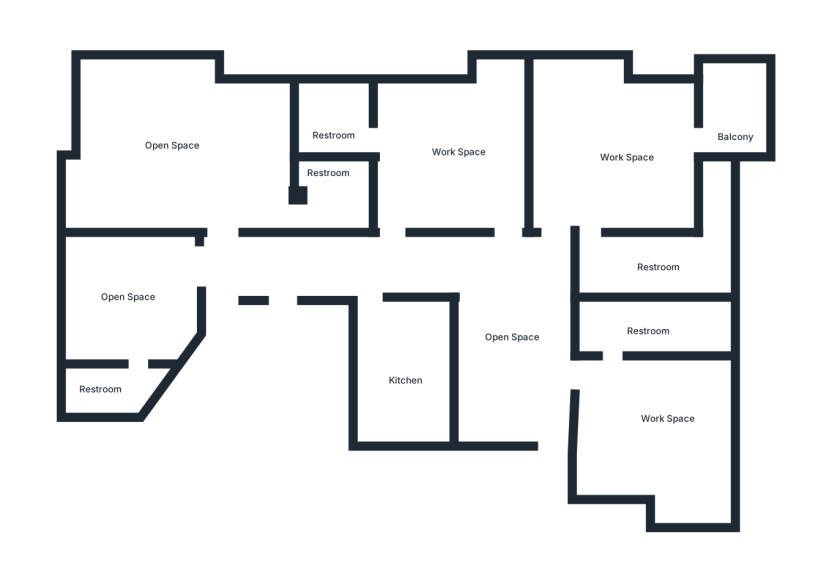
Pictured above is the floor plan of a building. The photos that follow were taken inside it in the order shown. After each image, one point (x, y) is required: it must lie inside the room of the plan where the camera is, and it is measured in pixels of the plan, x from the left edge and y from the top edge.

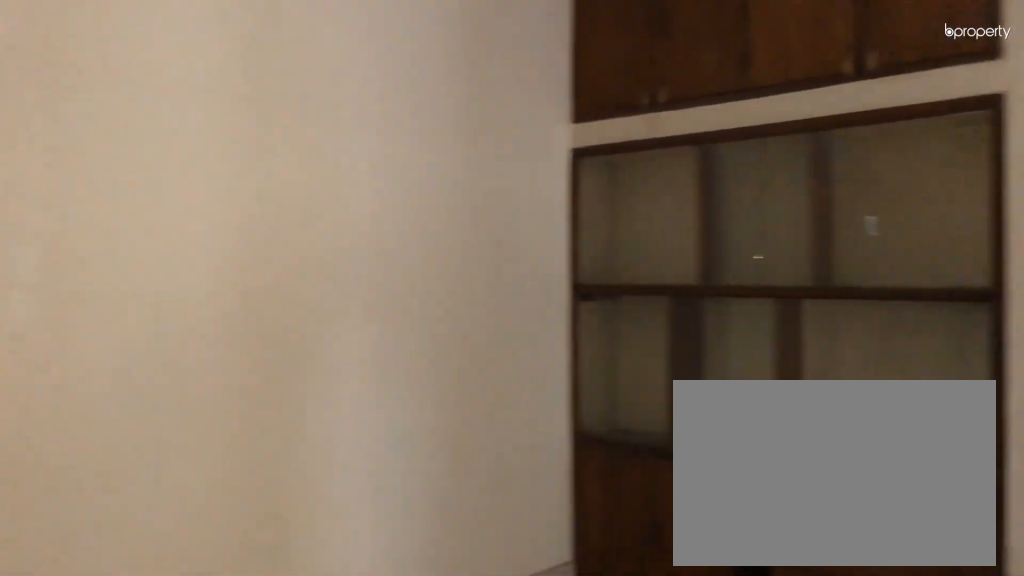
(191, 165)
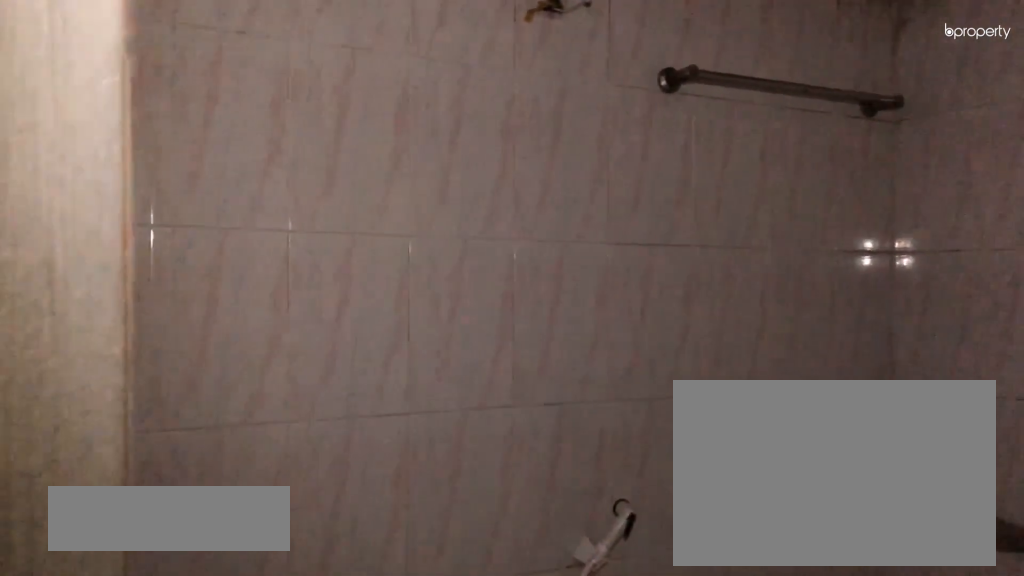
(329, 191)
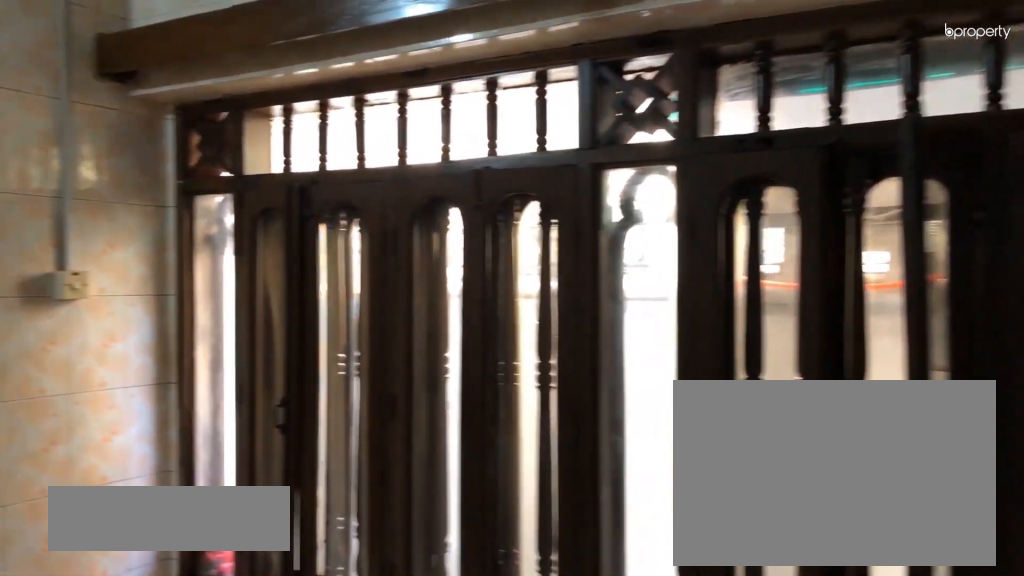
(134, 308)
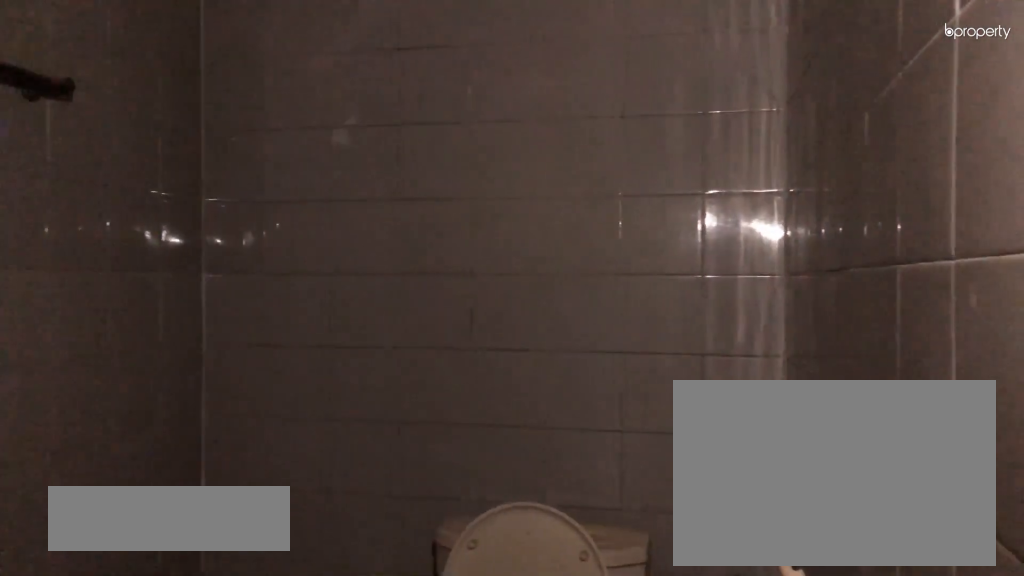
(112, 392)
